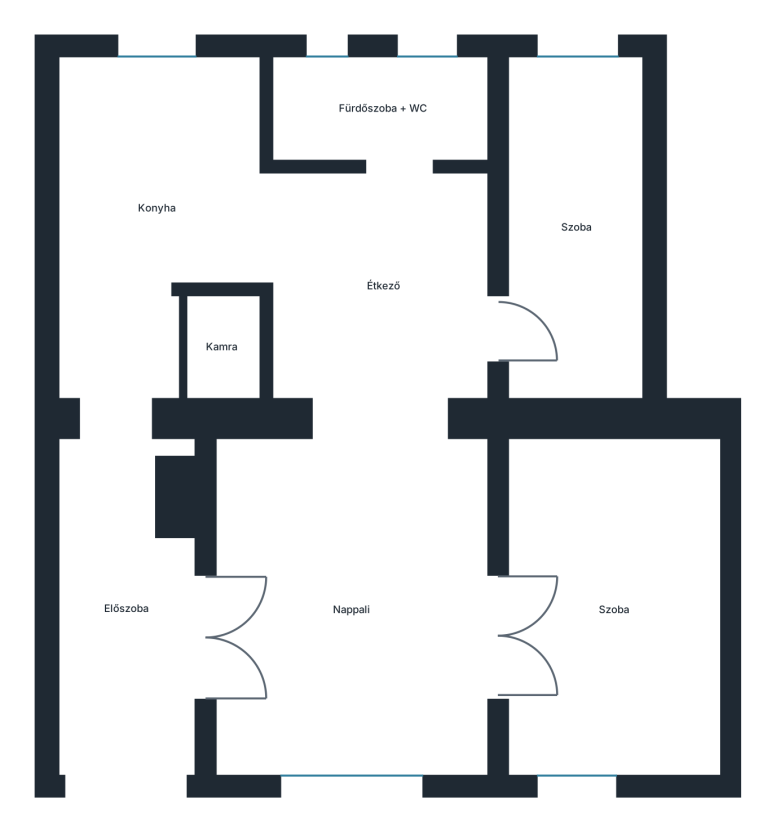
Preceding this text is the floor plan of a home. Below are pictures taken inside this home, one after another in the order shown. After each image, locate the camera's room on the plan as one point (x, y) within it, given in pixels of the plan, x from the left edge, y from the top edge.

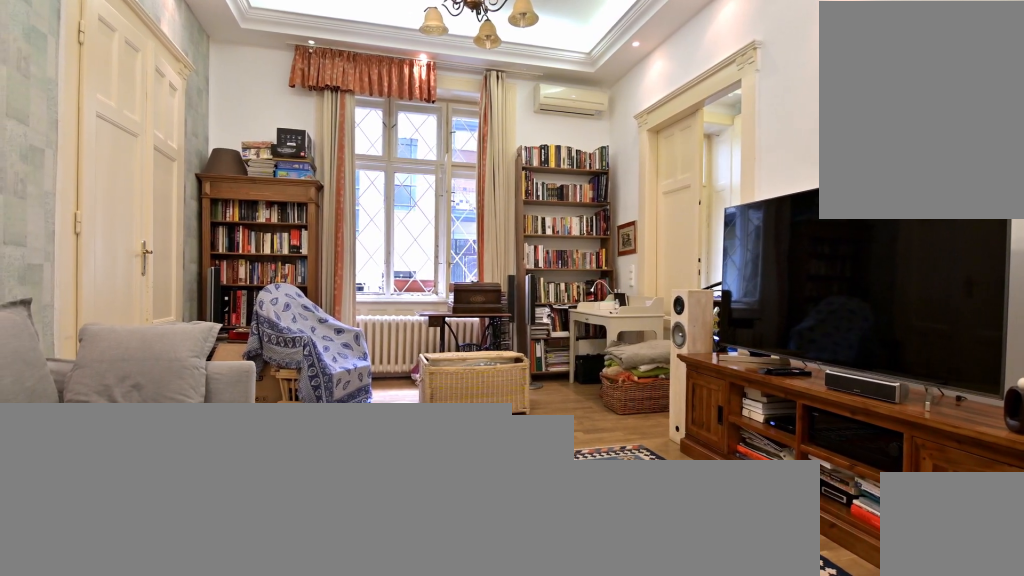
(360, 607)
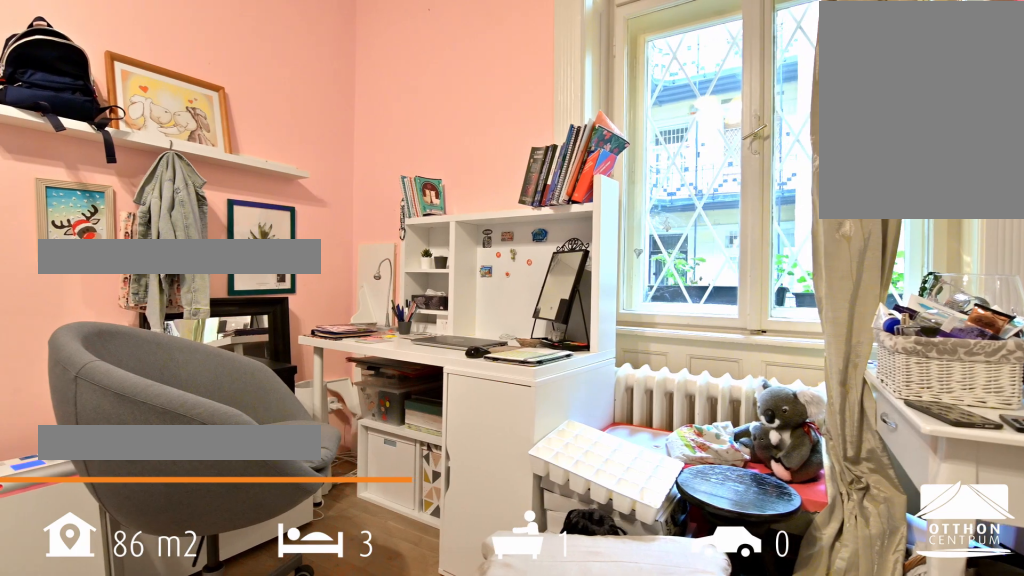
(596, 607)
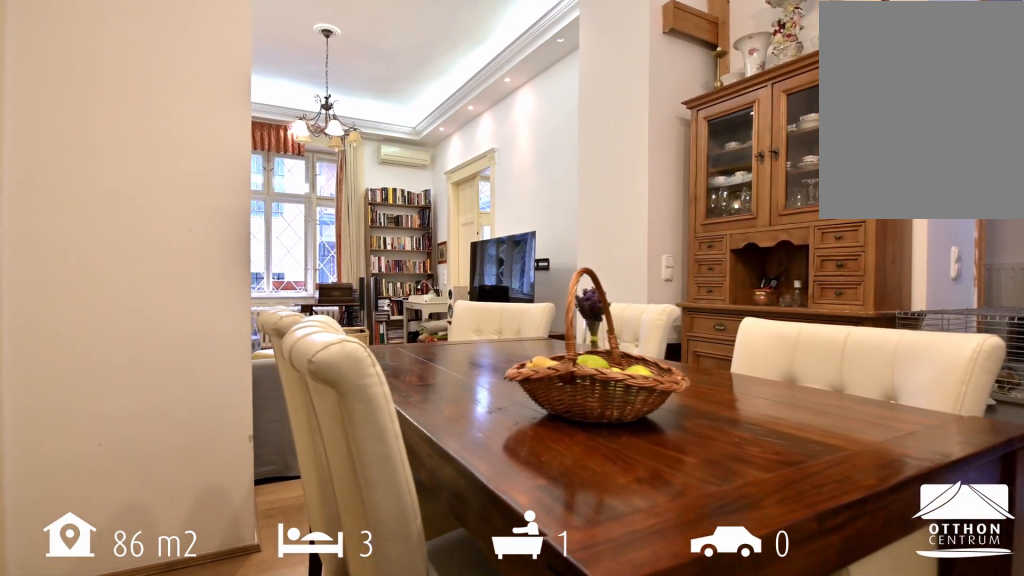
(385, 280)
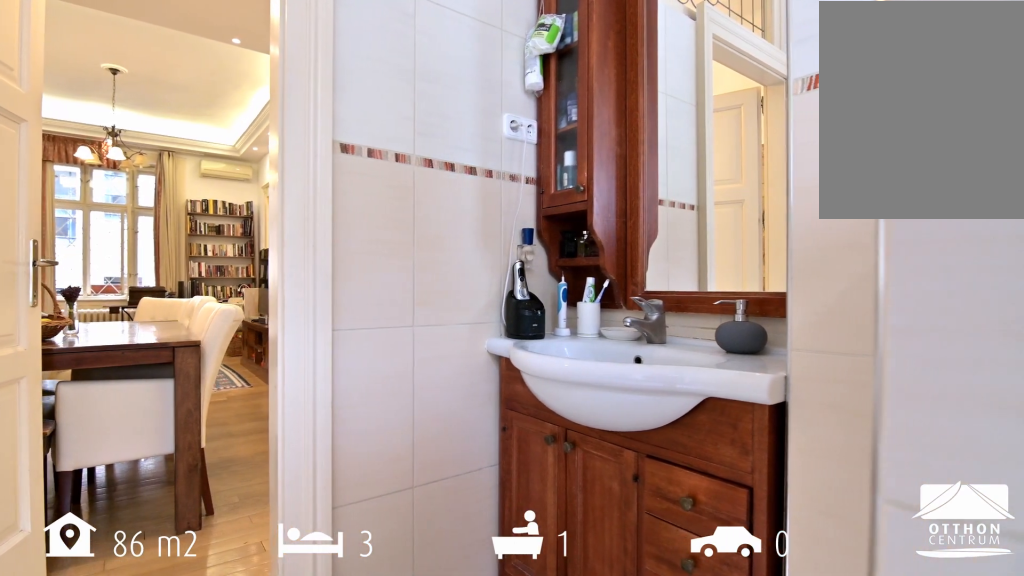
(385, 113)
